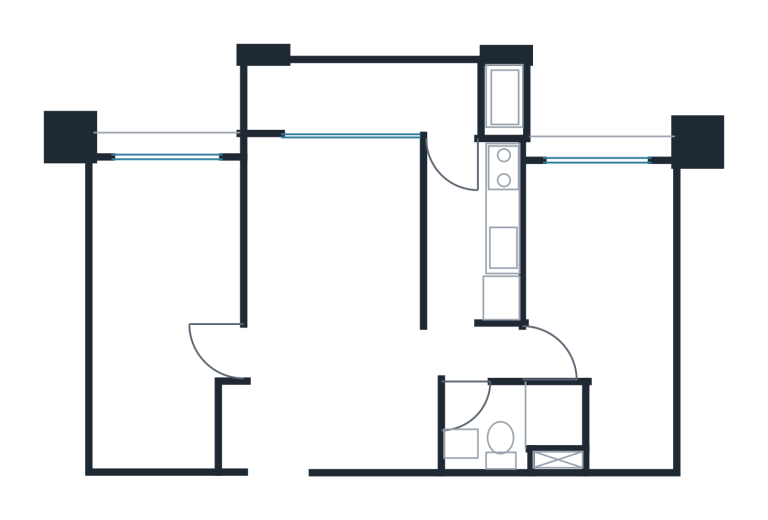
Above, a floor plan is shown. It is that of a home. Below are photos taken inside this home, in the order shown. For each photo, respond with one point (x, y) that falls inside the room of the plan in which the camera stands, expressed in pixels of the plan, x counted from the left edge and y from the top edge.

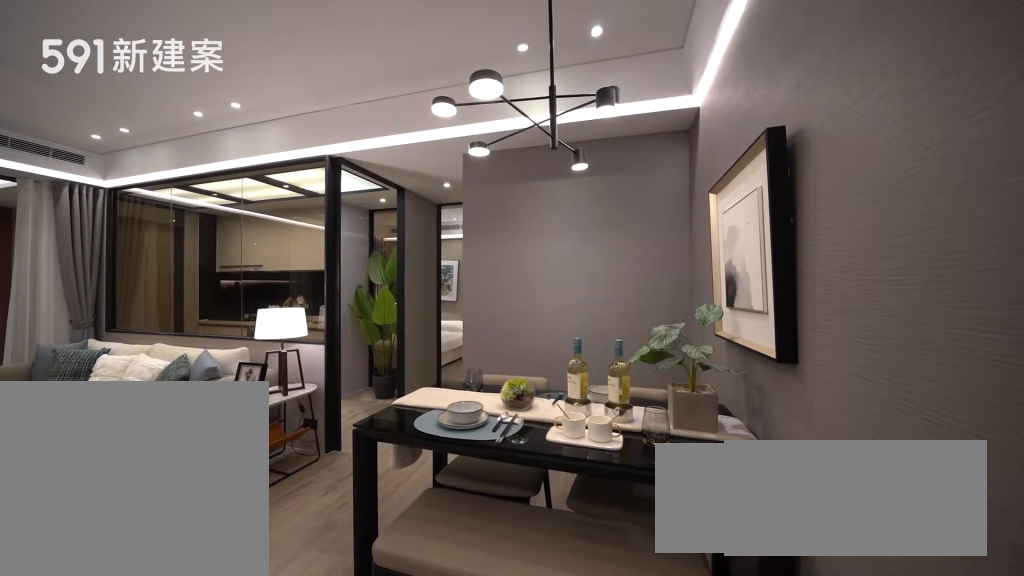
(380, 410)
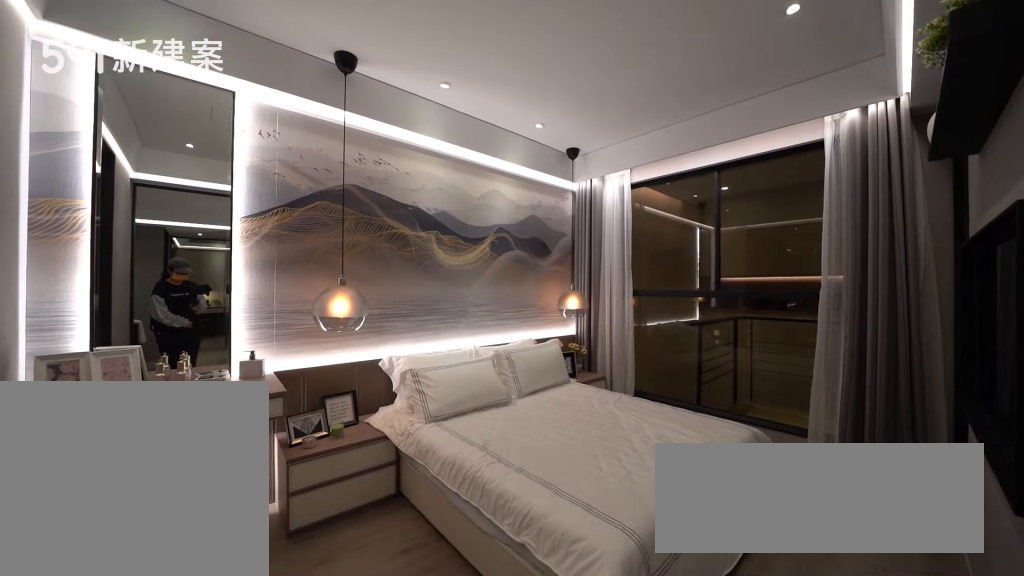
(165, 307)
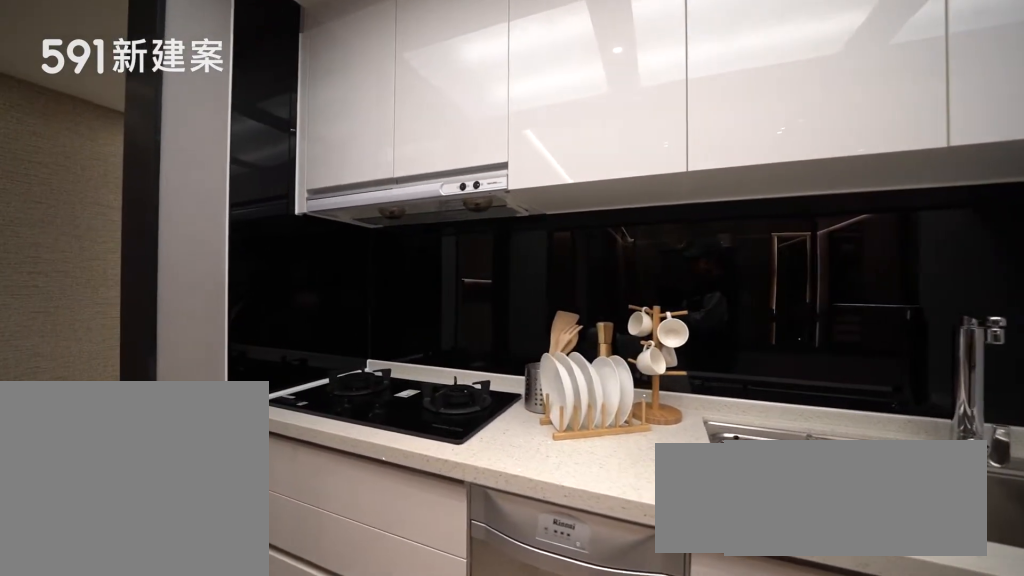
(476, 228)
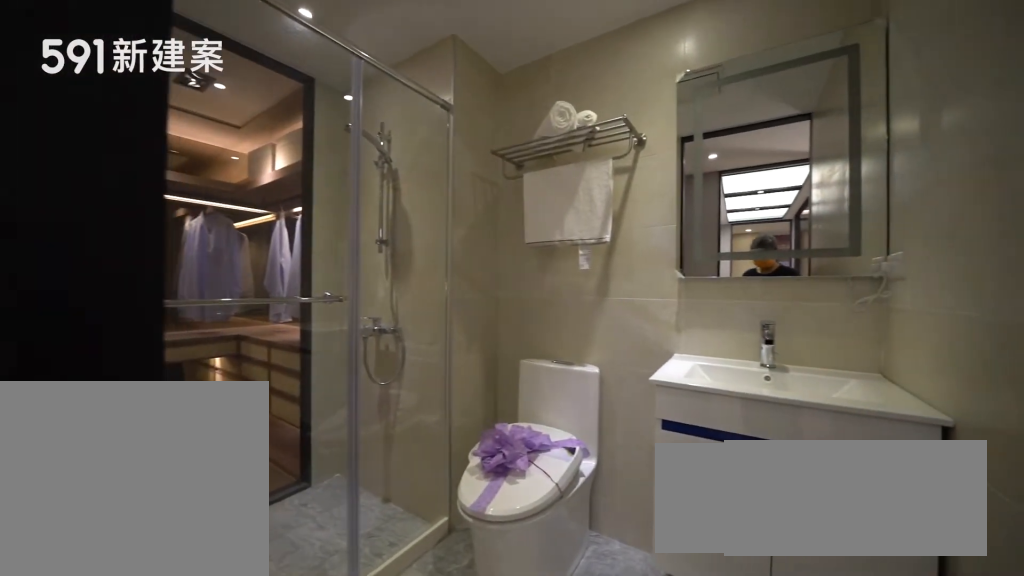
(517, 429)
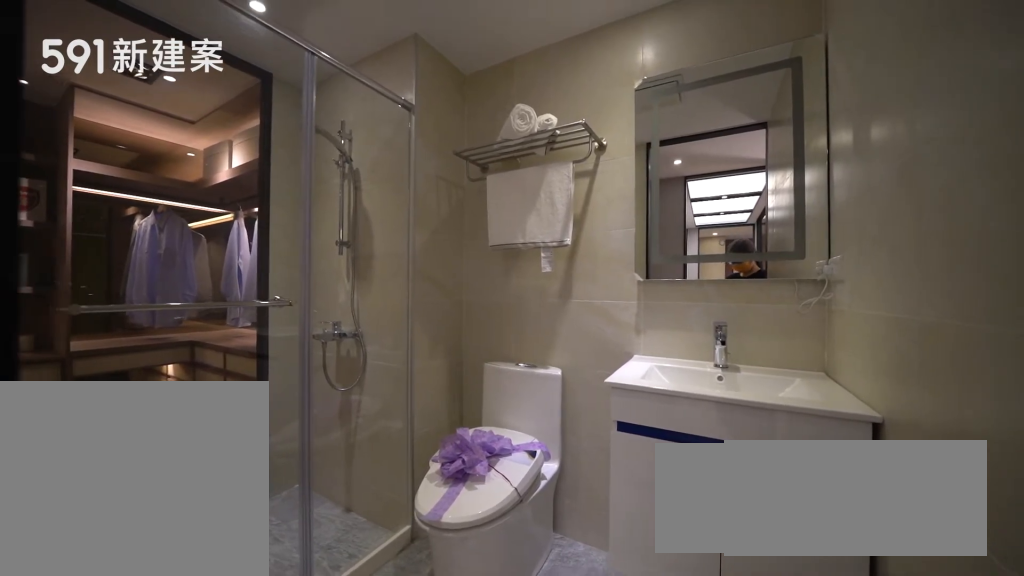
(517, 429)
